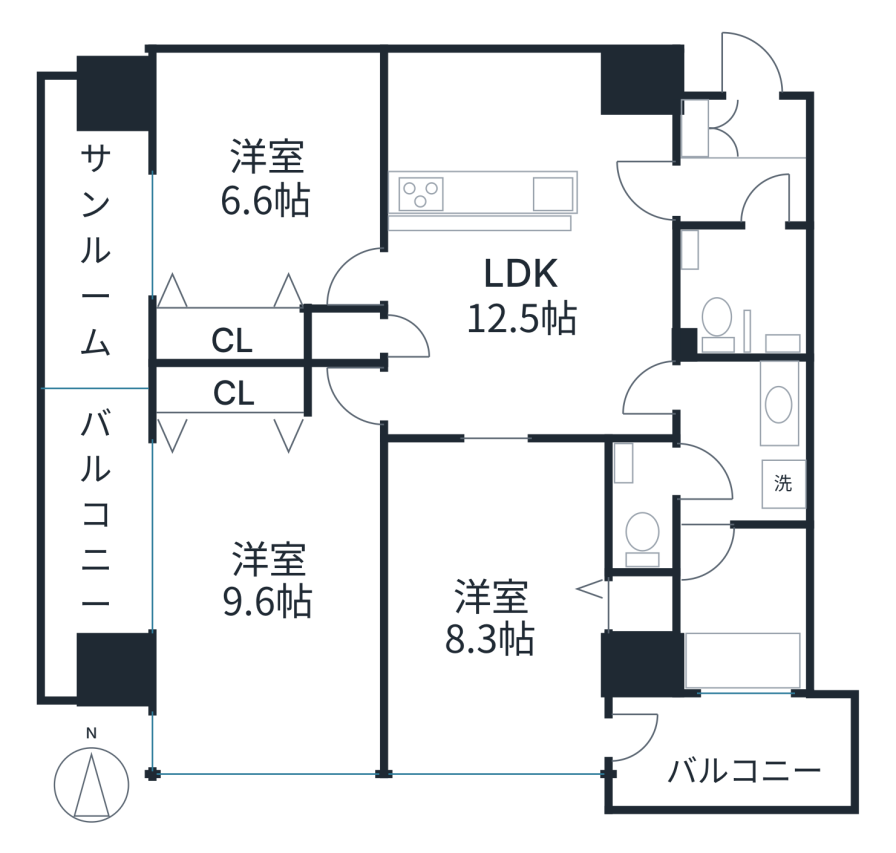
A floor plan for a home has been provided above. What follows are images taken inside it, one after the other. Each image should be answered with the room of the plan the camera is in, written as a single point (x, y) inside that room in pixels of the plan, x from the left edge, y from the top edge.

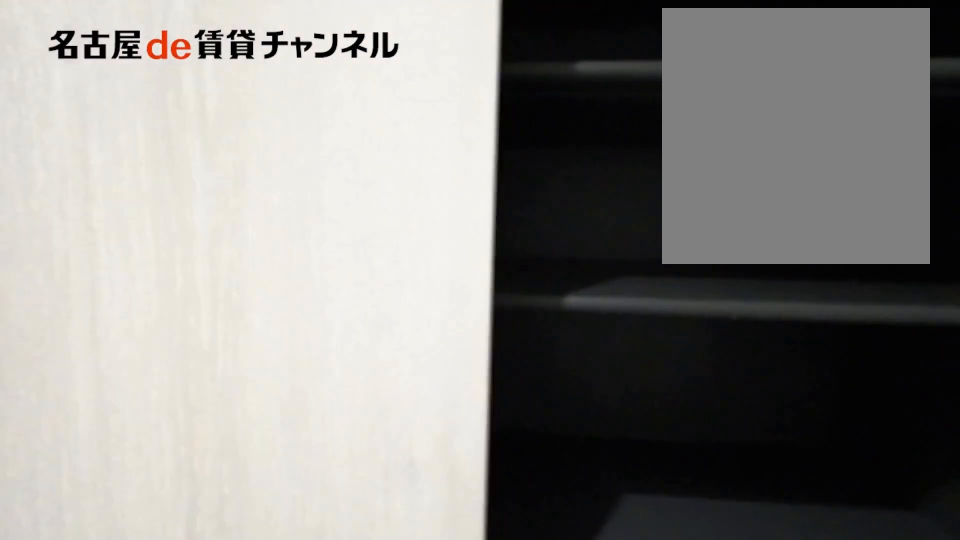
(747, 124)
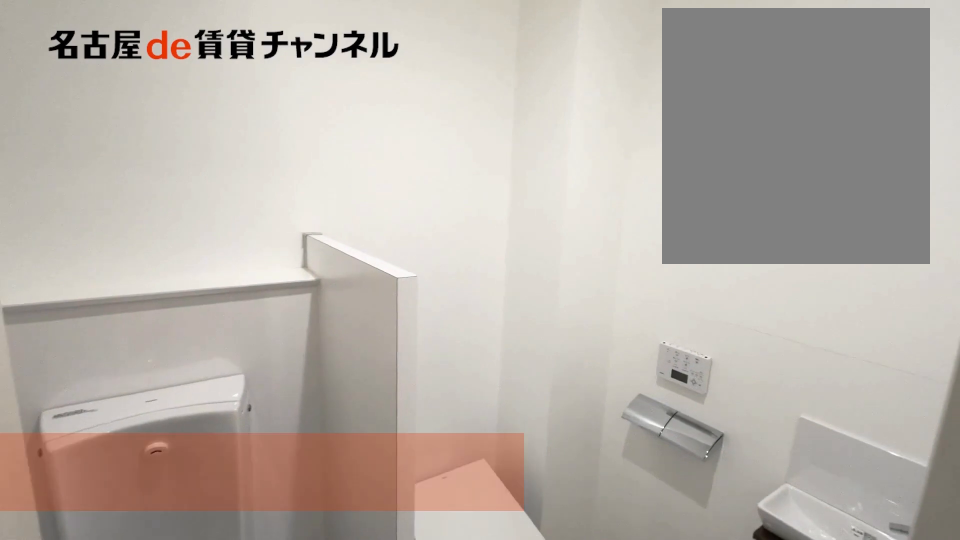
(744, 286)
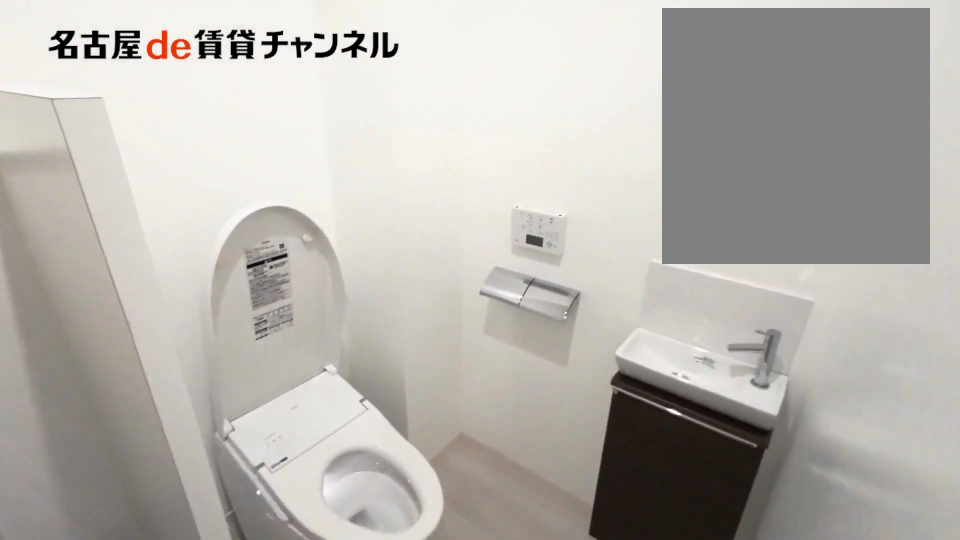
(744, 286)
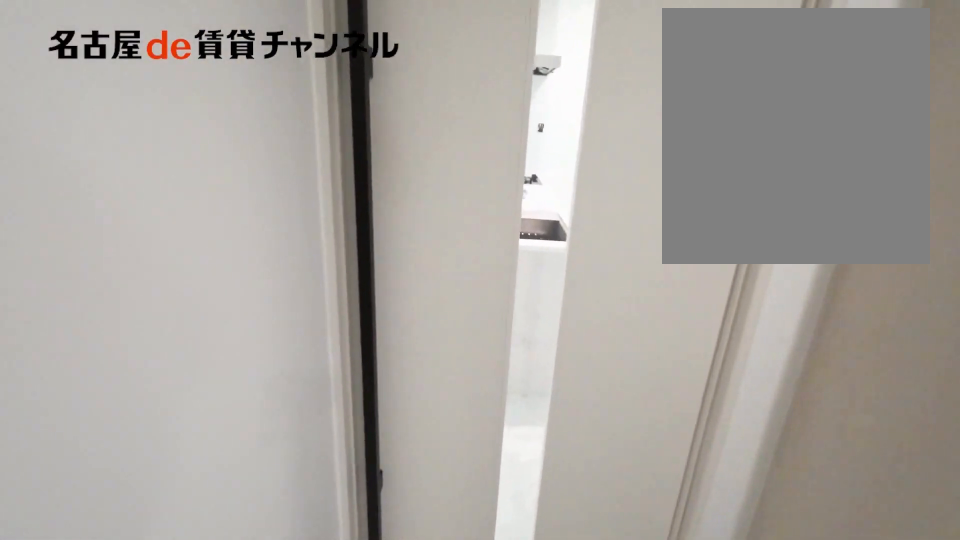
(738, 186)
